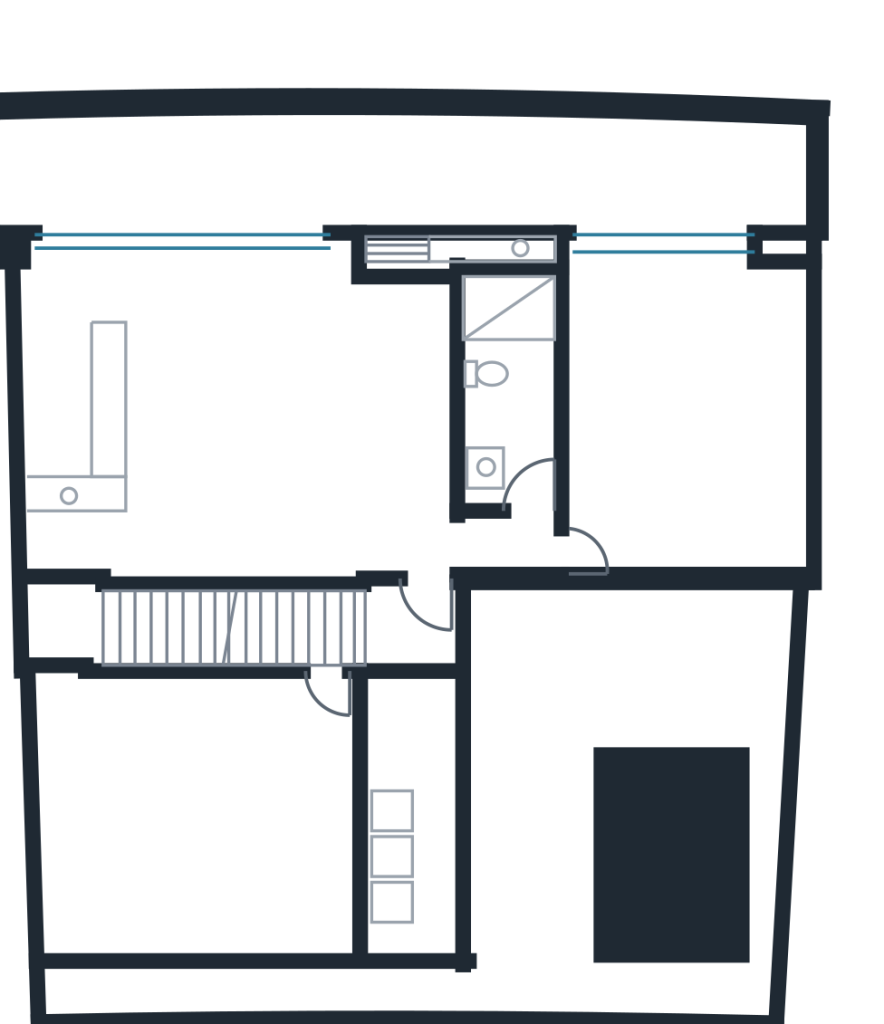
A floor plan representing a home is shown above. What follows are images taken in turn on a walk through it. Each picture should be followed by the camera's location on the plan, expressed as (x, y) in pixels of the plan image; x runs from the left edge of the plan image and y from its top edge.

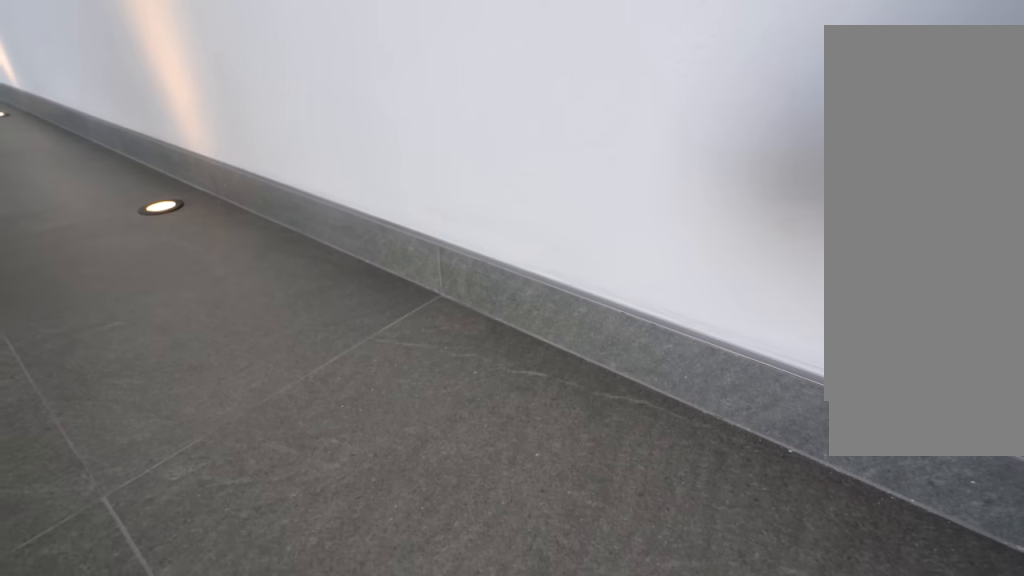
(233, 551)
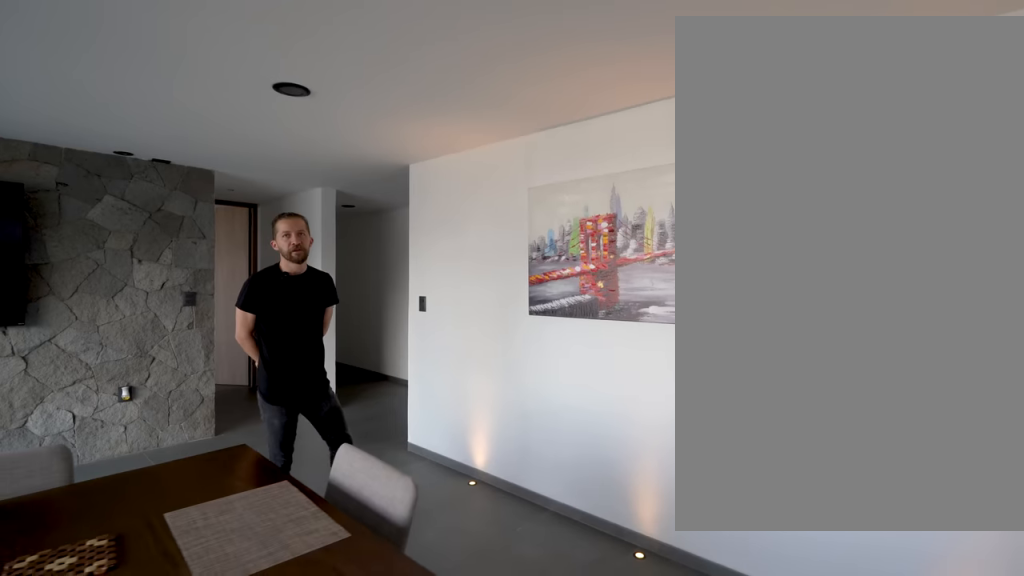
(120, 535)
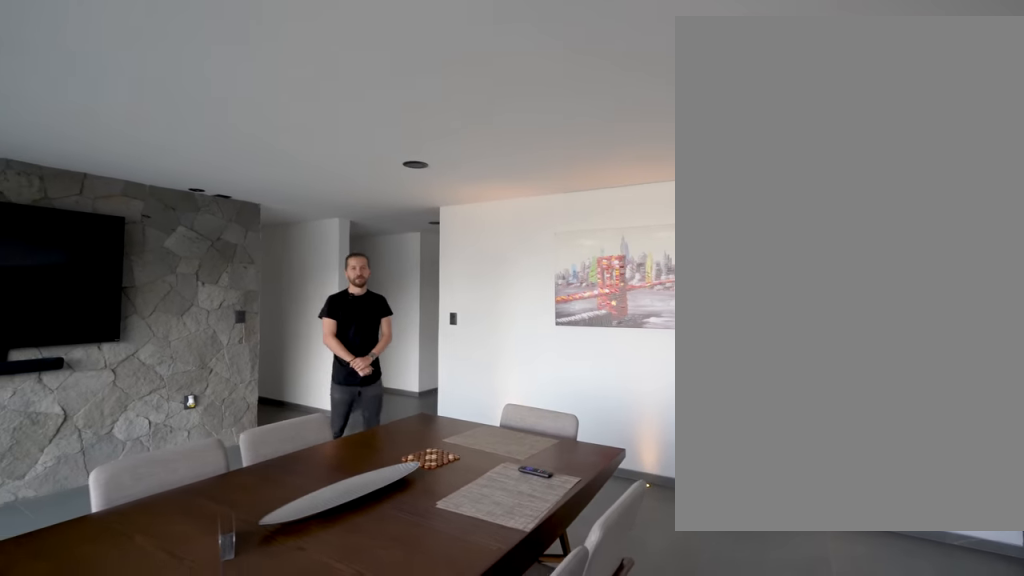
(161, 509)
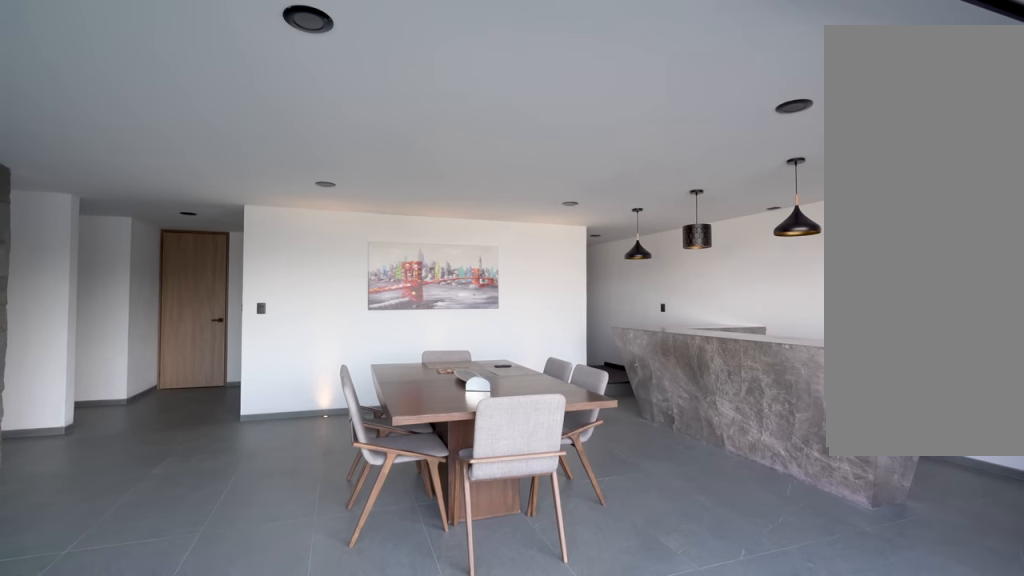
(301, 302)
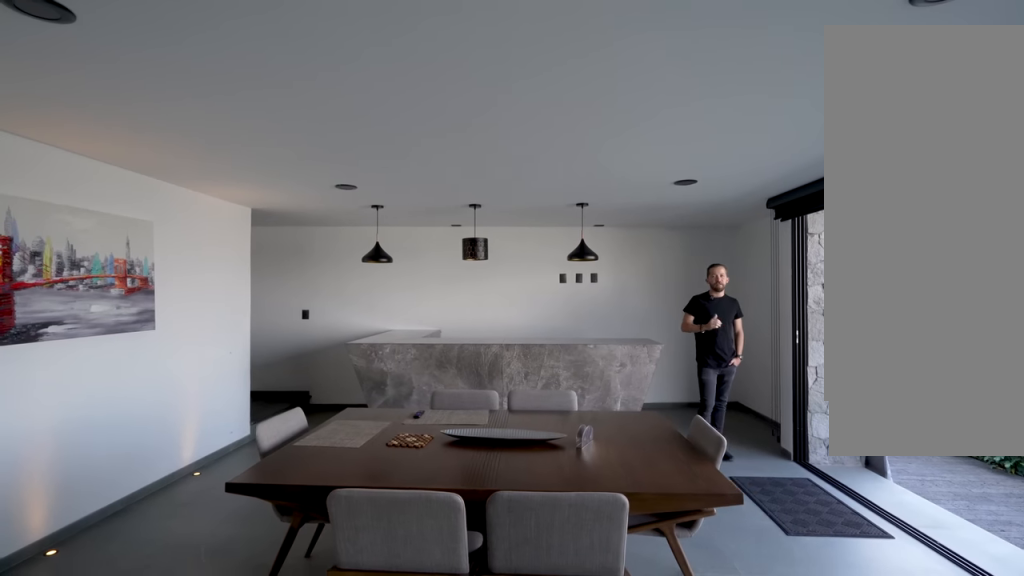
(335, 456)
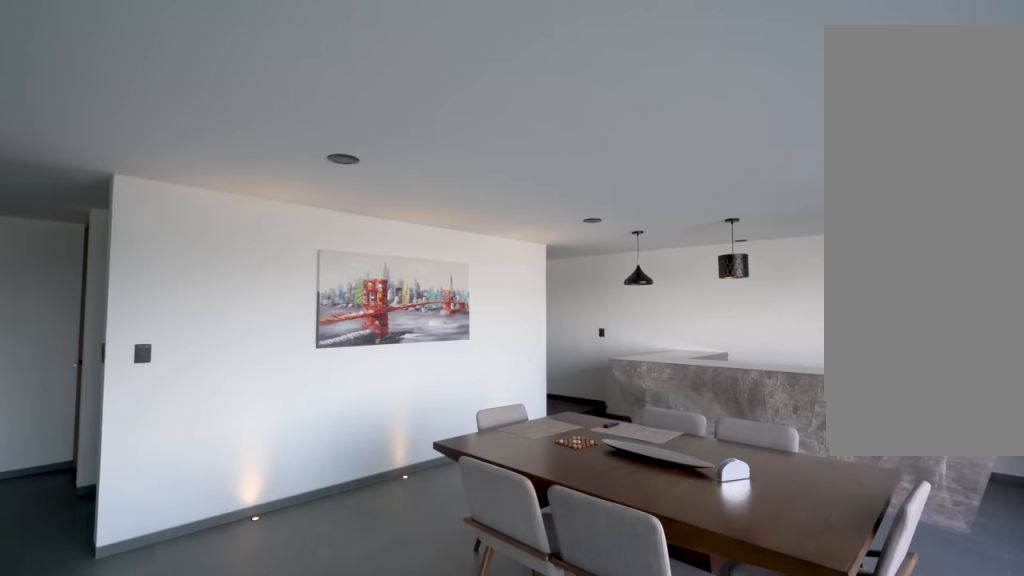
(317, 447)
